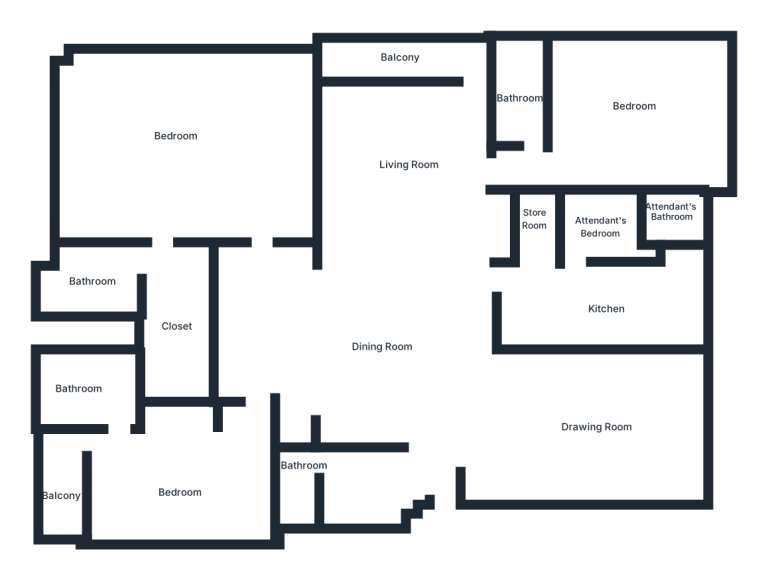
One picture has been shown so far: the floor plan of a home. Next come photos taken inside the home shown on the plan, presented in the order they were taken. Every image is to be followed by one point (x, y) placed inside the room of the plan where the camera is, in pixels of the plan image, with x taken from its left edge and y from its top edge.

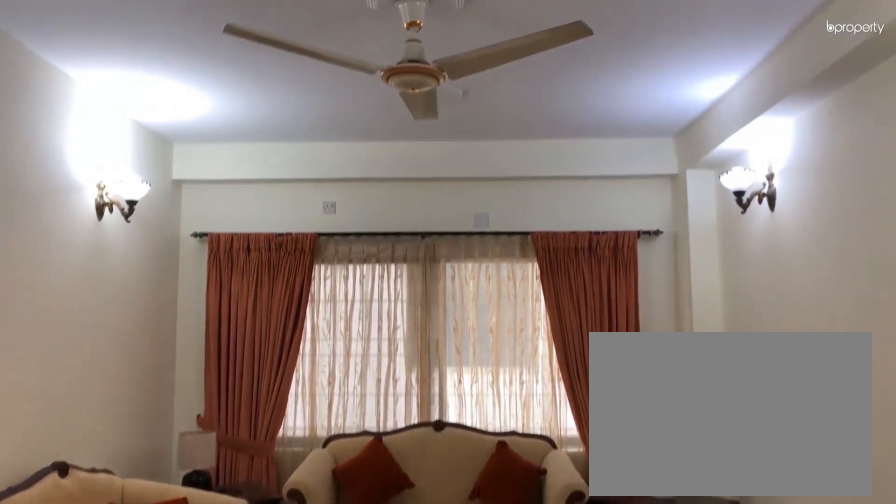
(578, 419)
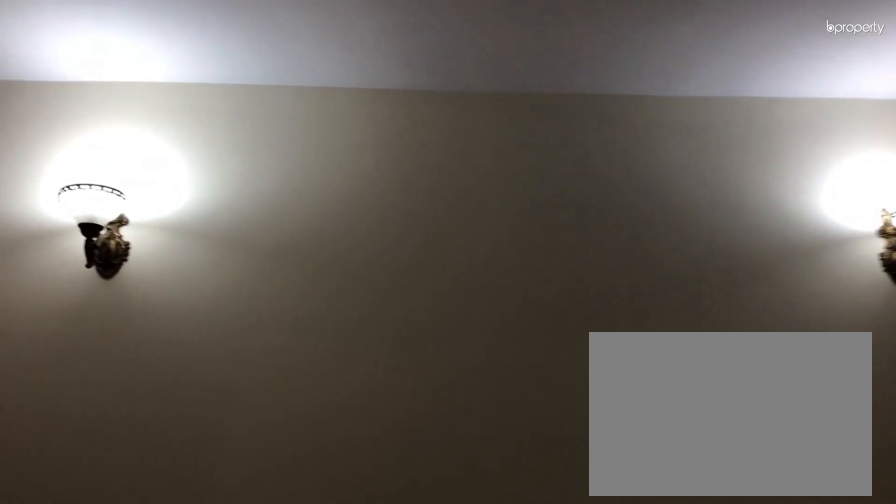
(578, 419)
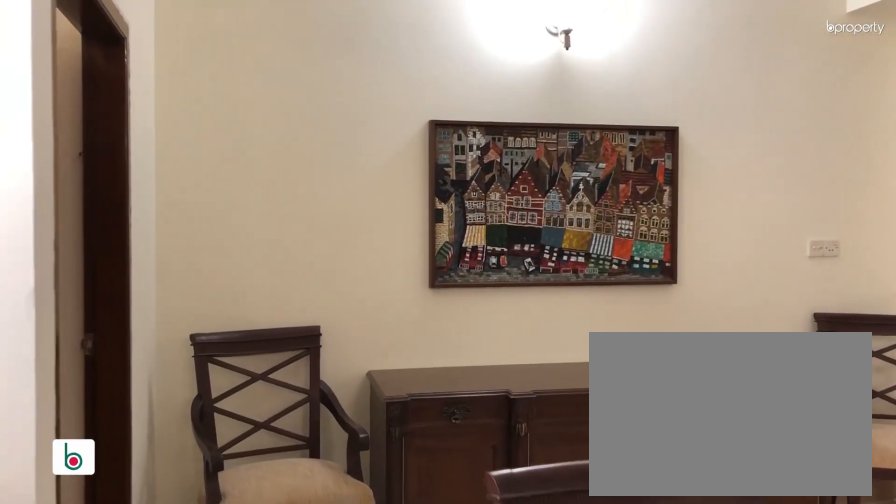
(327, 339)
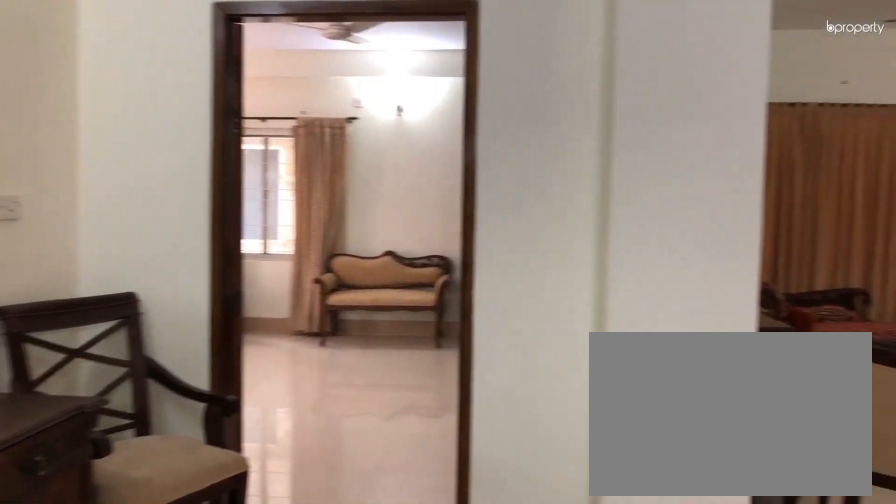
(327, 339)
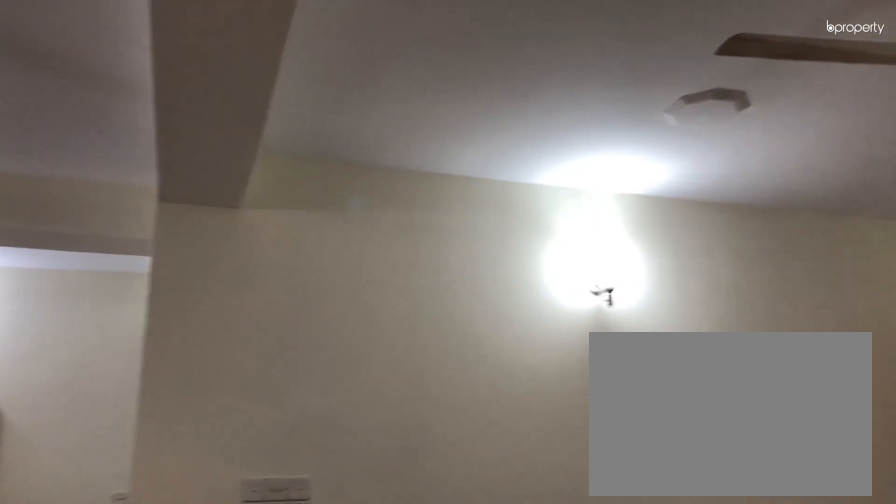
(407, 185)
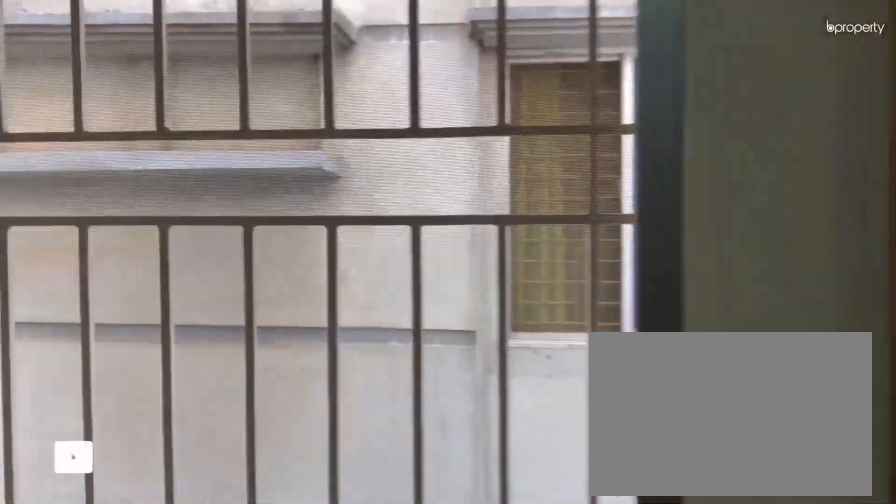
(426, 56)
